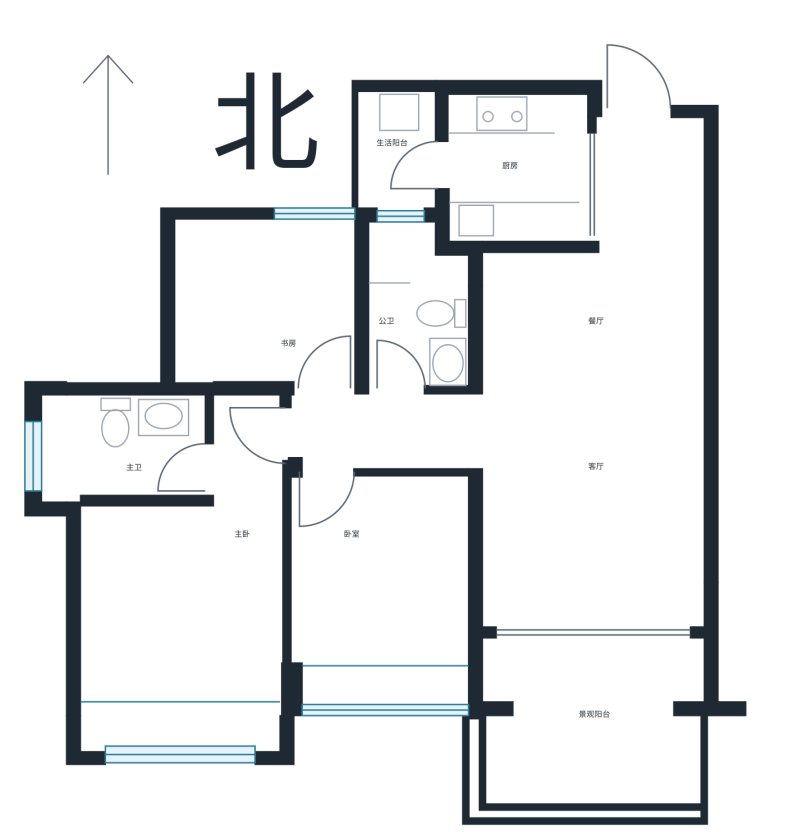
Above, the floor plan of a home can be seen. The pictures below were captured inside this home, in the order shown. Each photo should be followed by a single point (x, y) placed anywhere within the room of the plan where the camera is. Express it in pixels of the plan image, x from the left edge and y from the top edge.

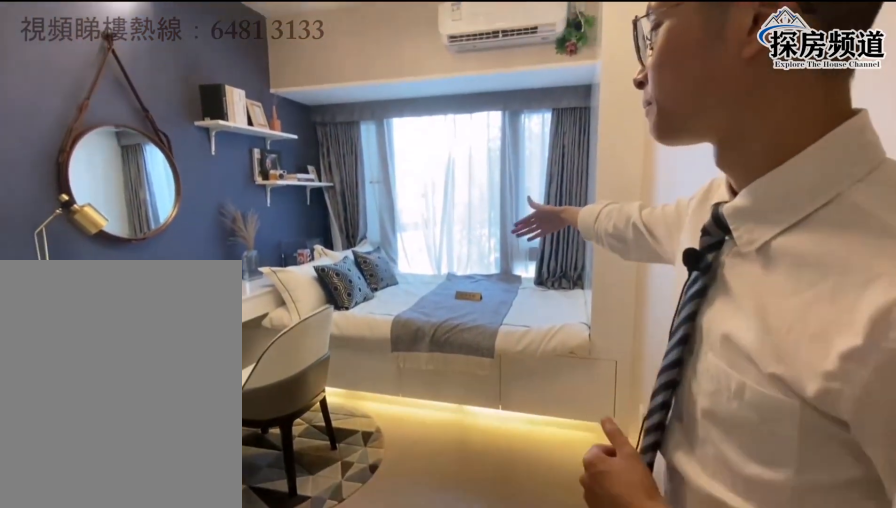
(388, 570)
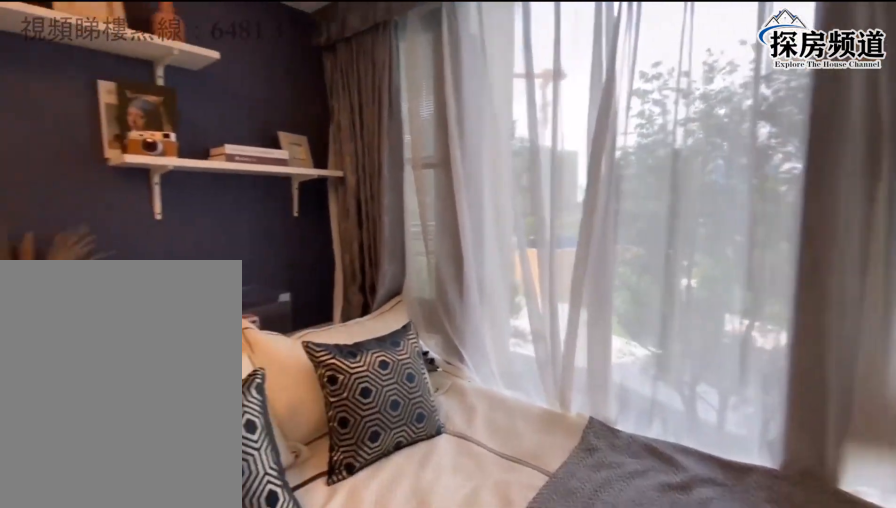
(388, 569)
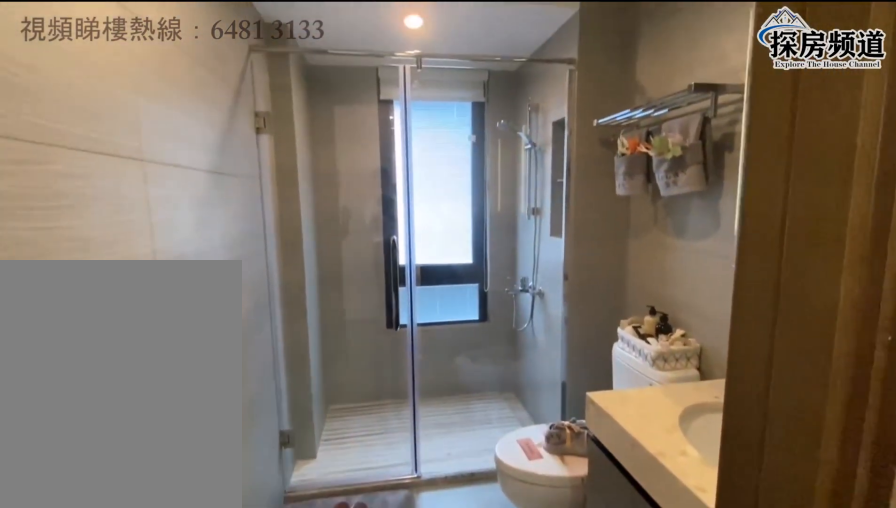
(127, 445)
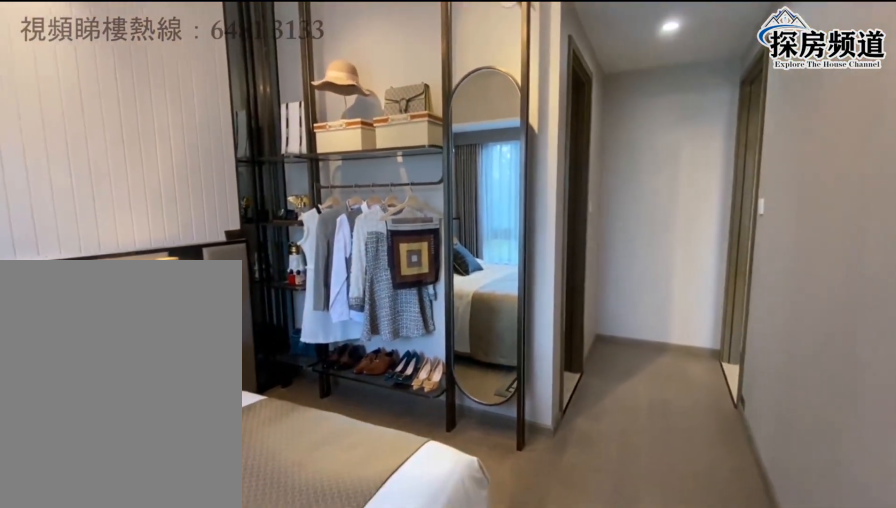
(164, 634)
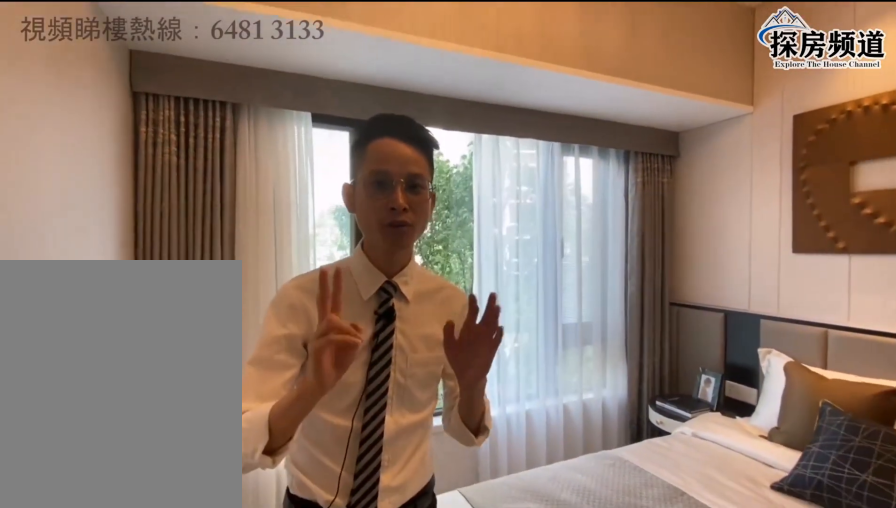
(164, 634)
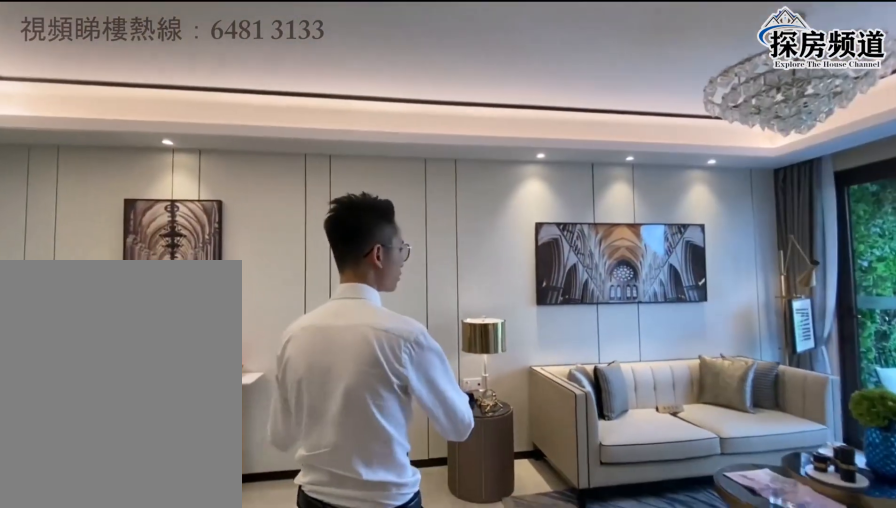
(615, 381)
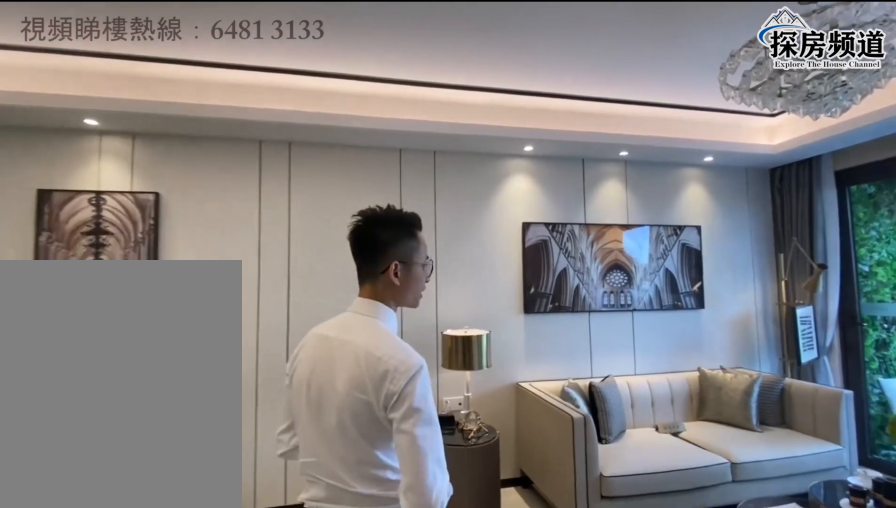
(614, 400)
